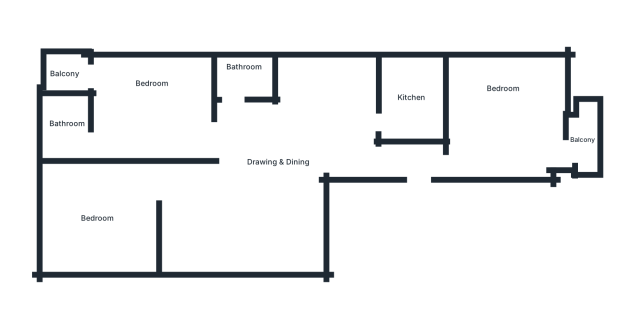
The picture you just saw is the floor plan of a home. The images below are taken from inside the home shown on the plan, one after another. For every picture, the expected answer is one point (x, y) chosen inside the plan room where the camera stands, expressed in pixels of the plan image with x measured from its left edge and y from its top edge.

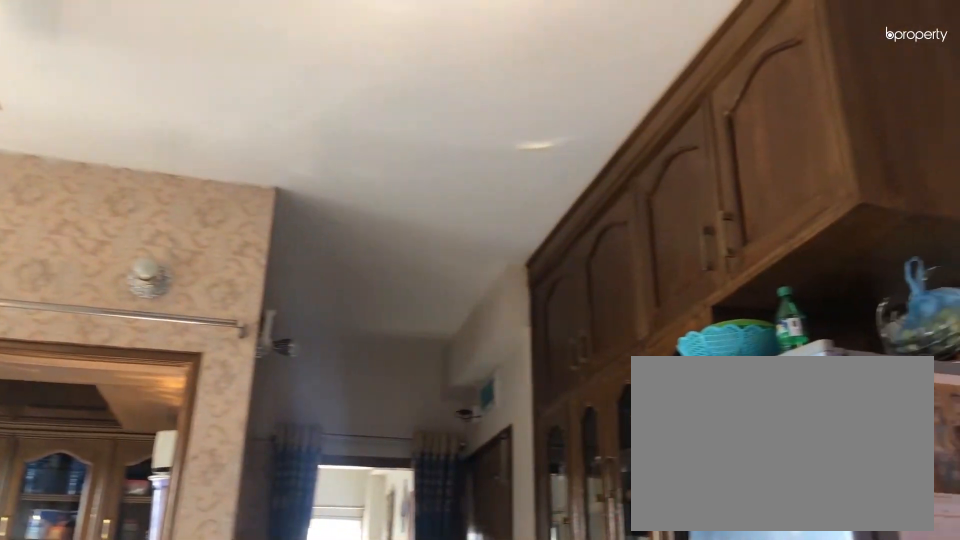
(285, 163)
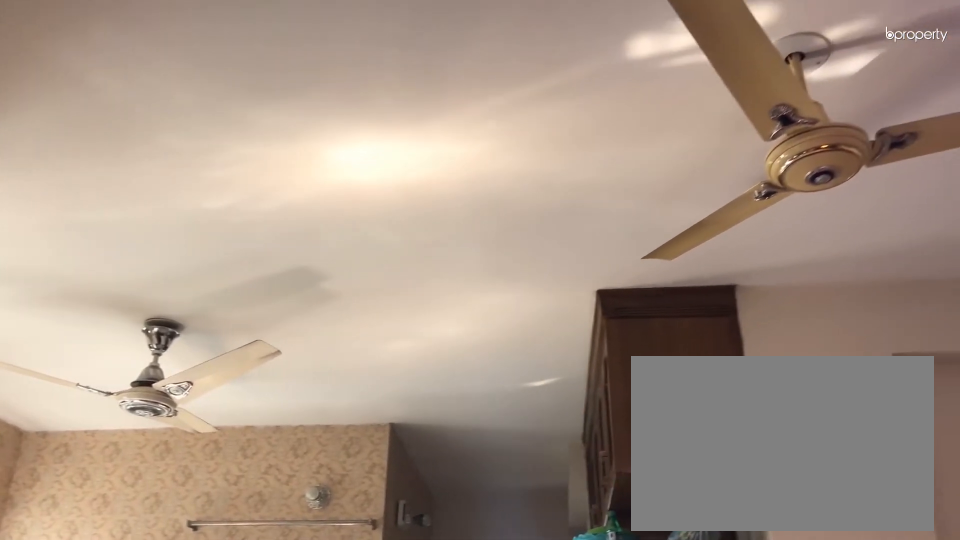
(285, 163)
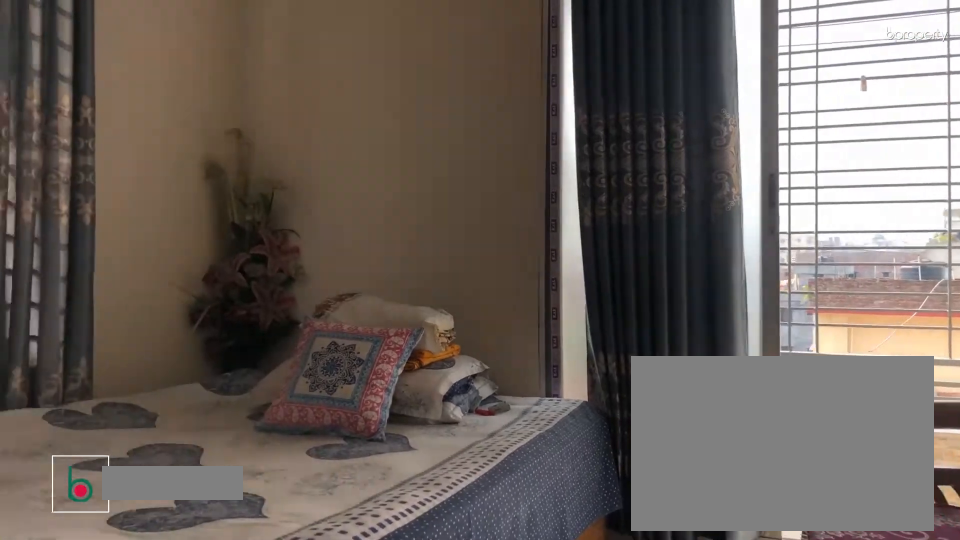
(505, 114)
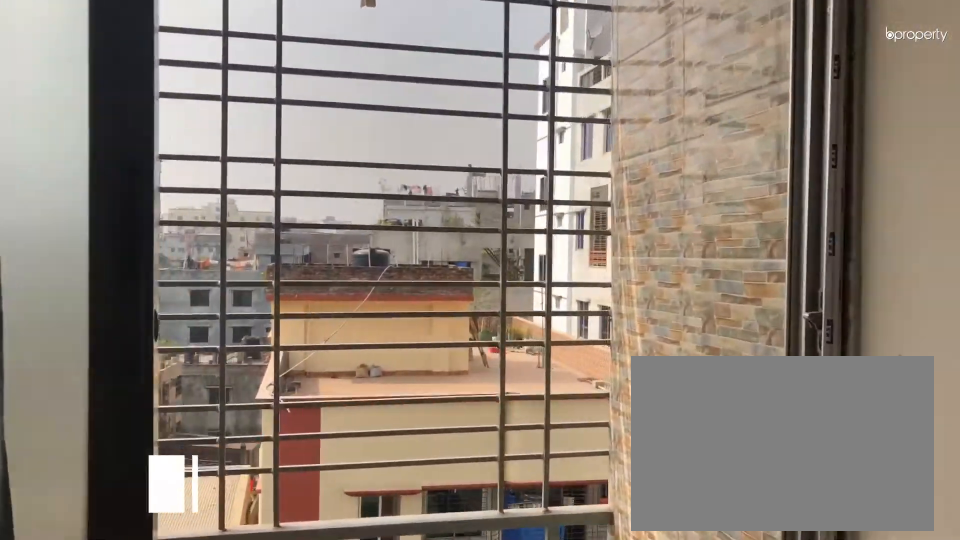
(582, 138)
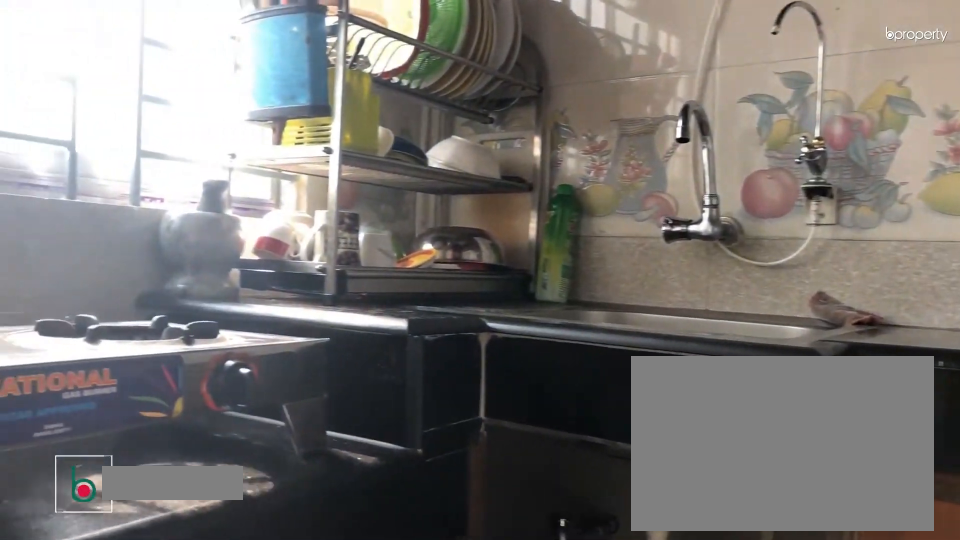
(414, 95)
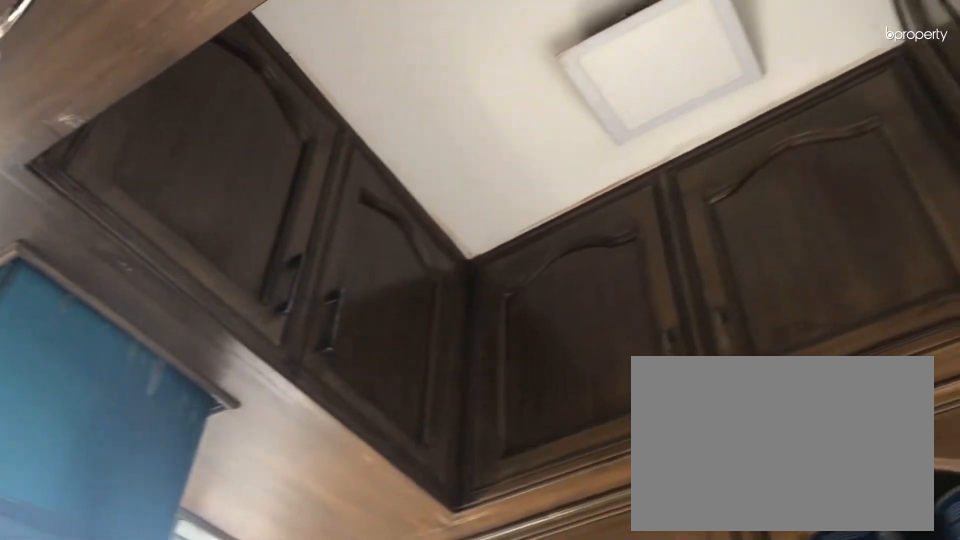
(414, 95)
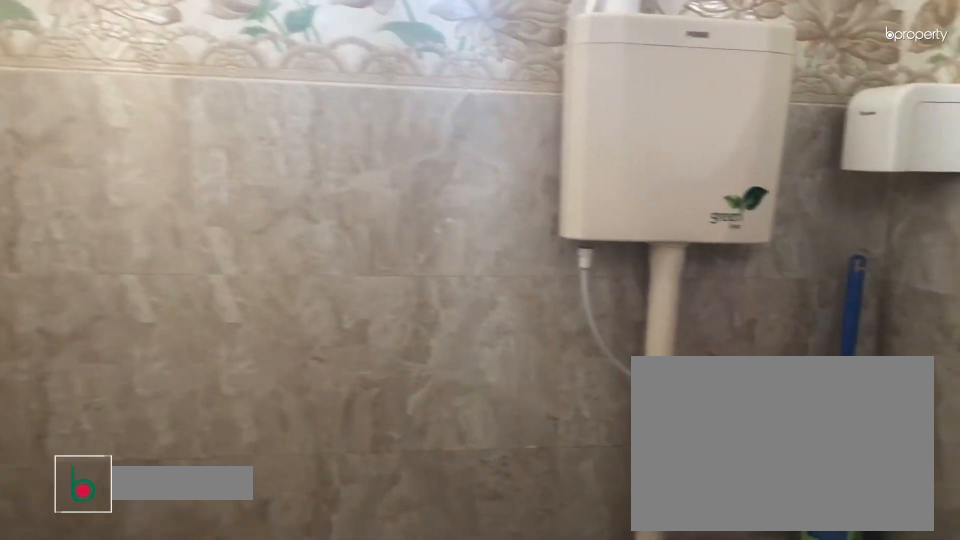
(242, 83)
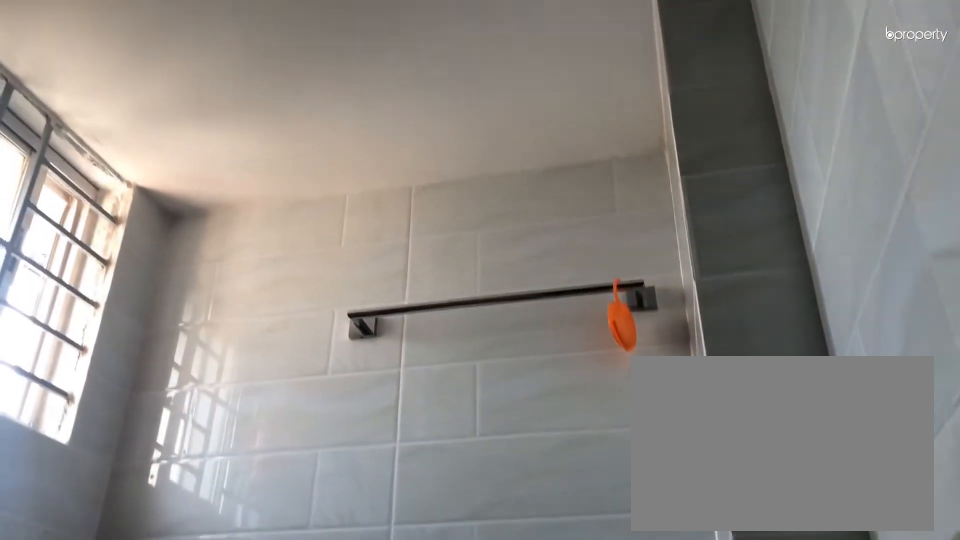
(67, 123)
